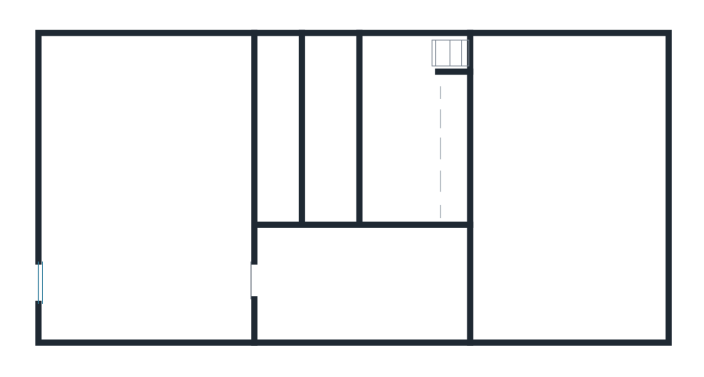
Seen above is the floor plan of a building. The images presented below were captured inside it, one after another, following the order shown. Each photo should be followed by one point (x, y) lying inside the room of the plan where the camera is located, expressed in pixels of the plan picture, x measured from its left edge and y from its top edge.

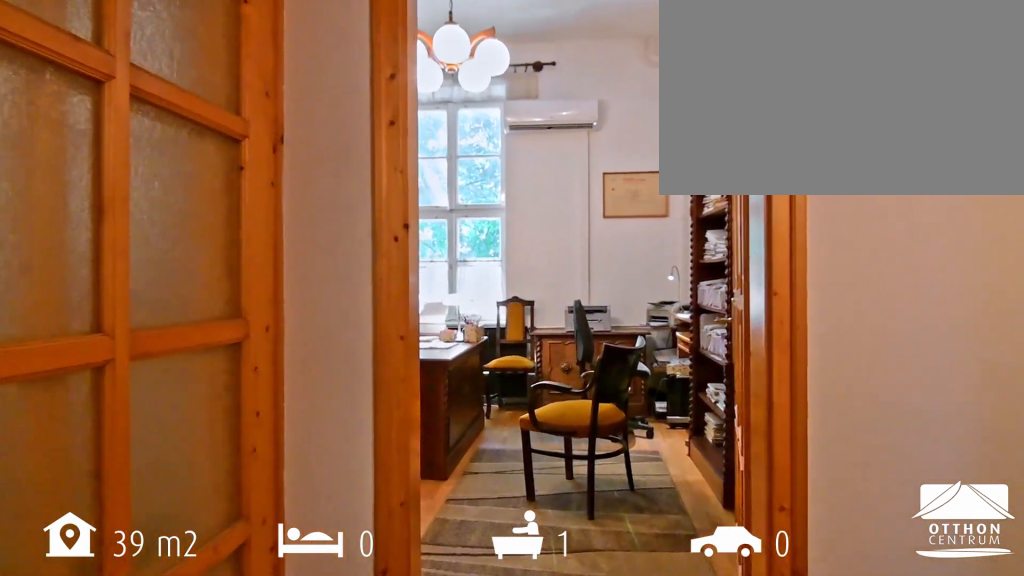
(362, 288)
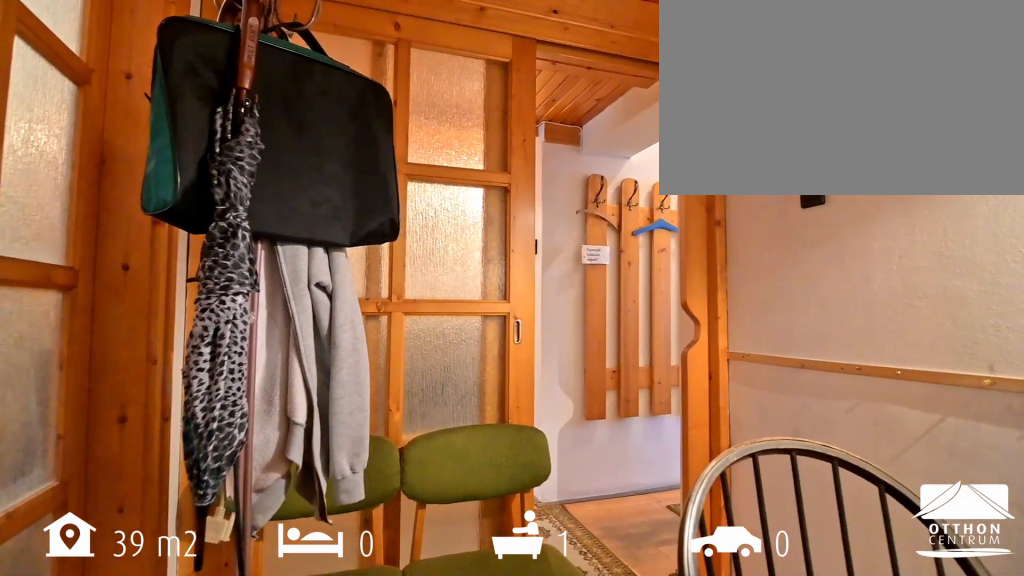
(406, 140)
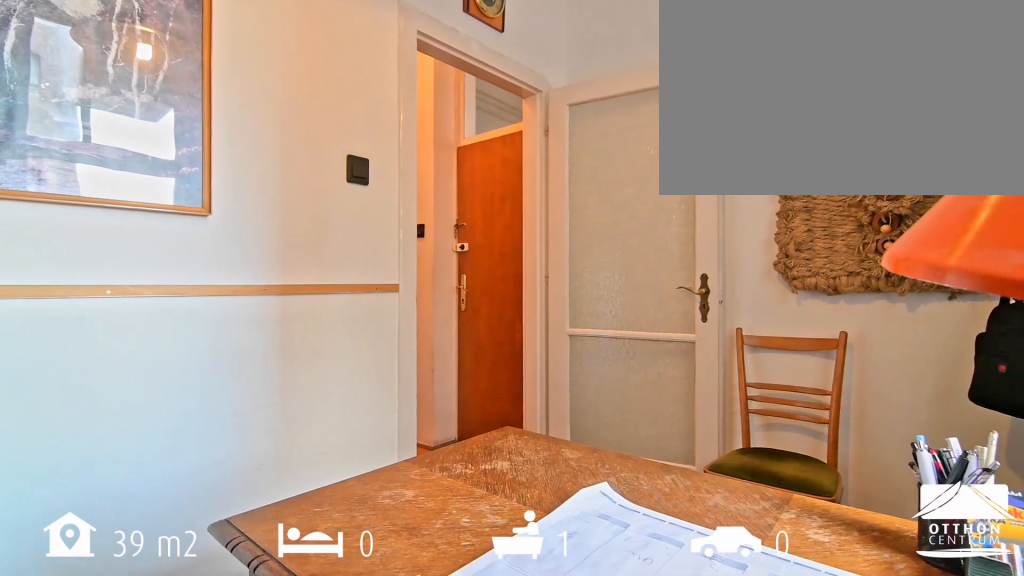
(146, 185)
